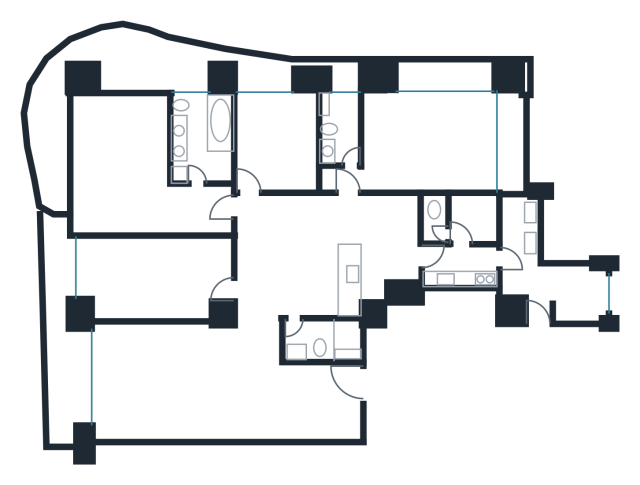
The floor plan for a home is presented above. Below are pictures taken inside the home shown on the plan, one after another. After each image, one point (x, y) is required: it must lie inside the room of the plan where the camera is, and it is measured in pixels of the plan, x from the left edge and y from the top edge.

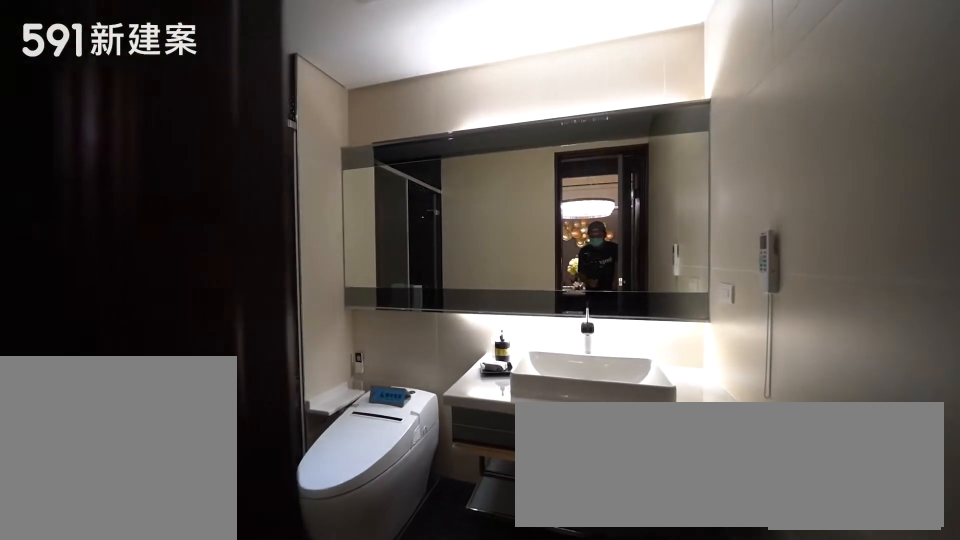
(321, 336)
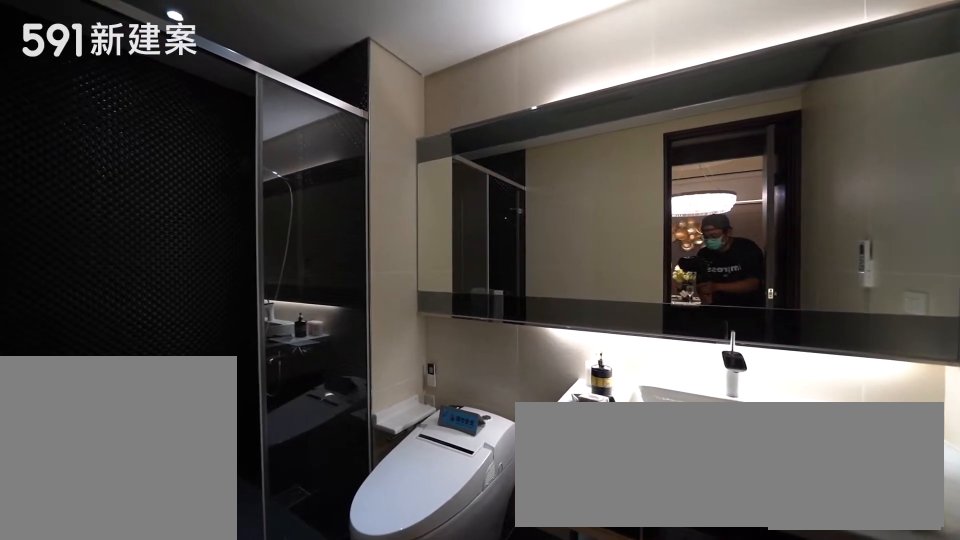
(321, 336)
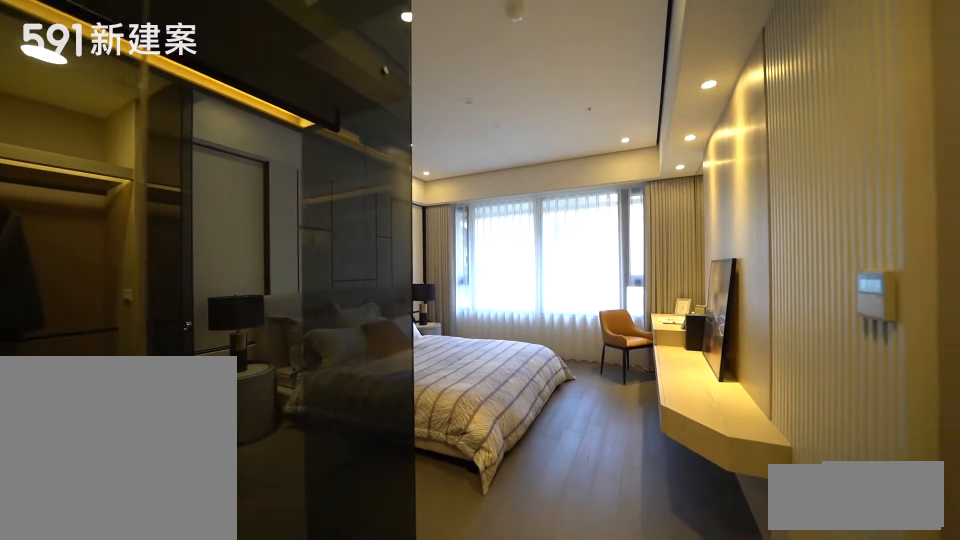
(425, 142)
